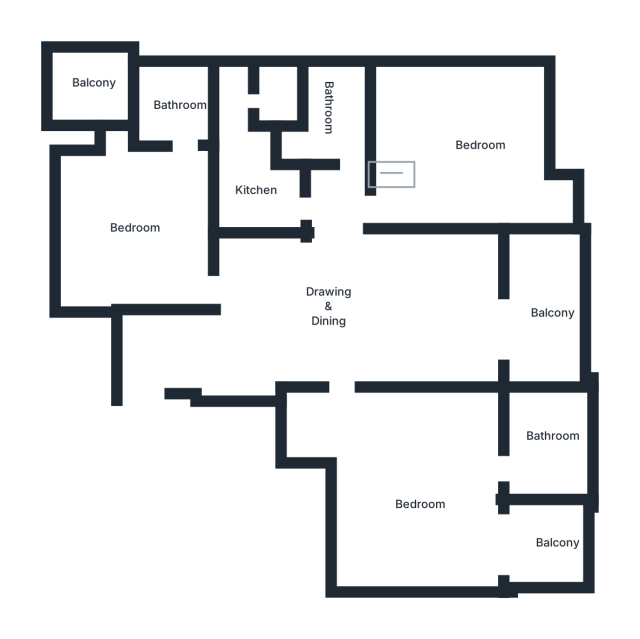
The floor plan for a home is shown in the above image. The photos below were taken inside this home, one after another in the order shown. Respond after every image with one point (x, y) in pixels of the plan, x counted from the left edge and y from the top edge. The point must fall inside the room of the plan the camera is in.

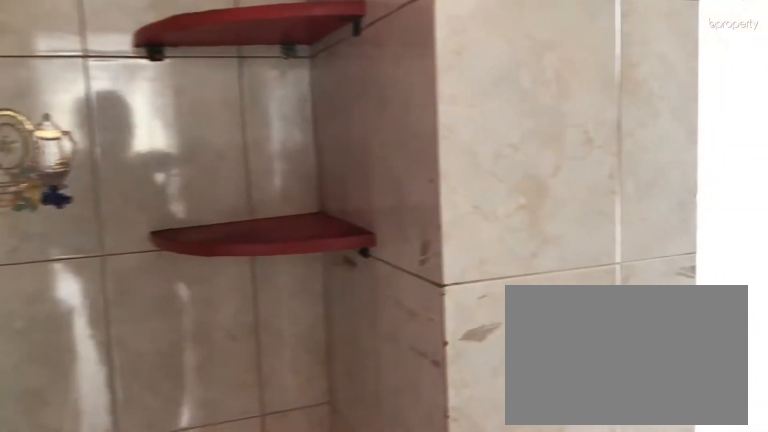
(258, 186)
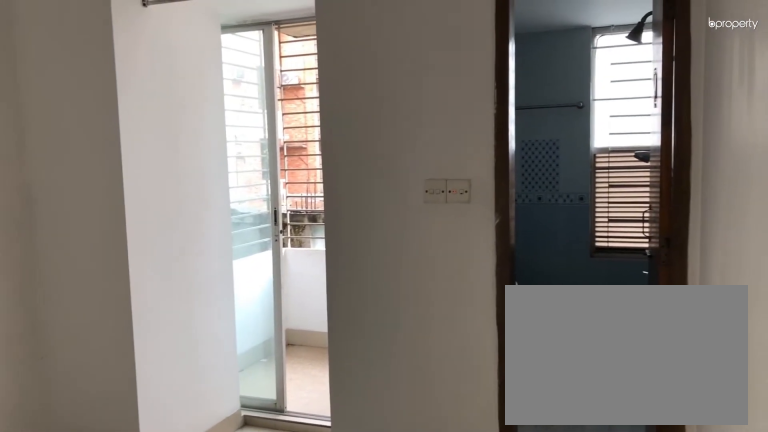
(140, 224)
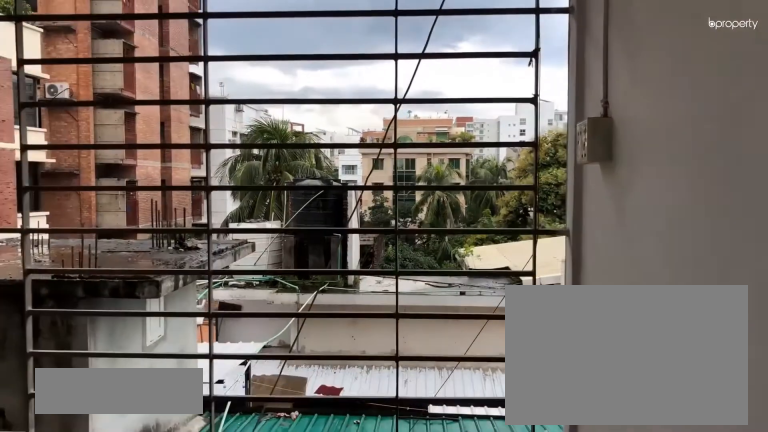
(100, 90)
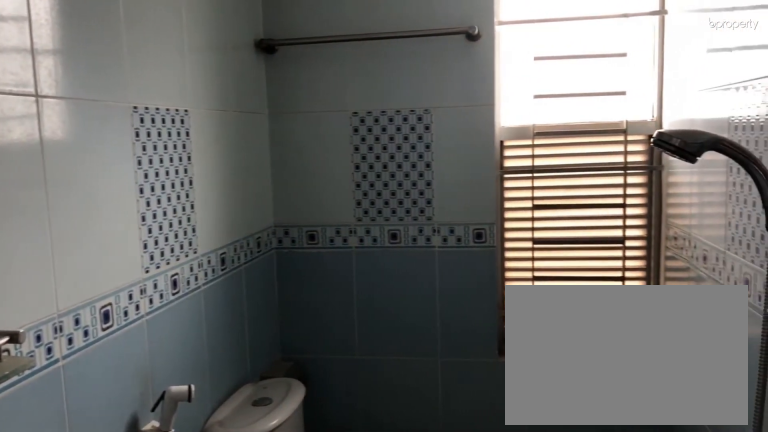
(179, 104)
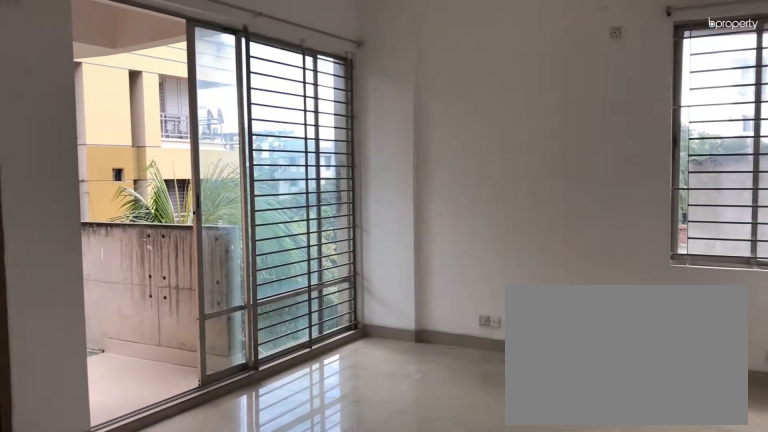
(422, 501)
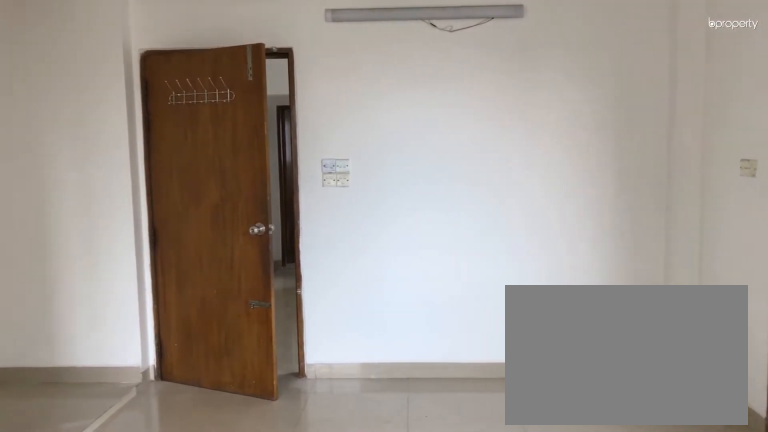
(422, 501)
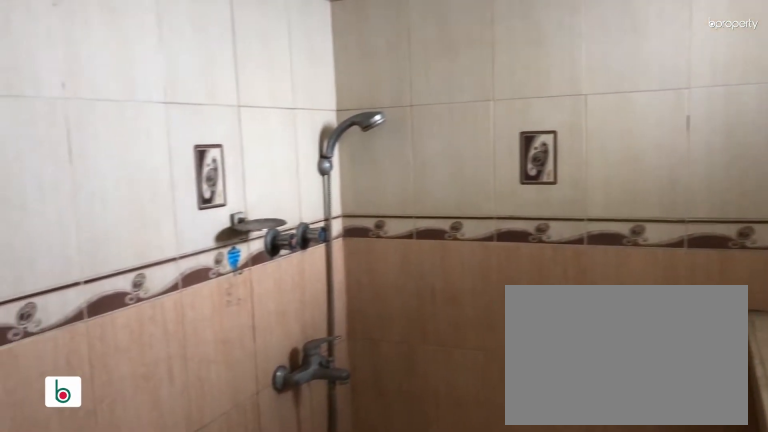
(552, 437)
